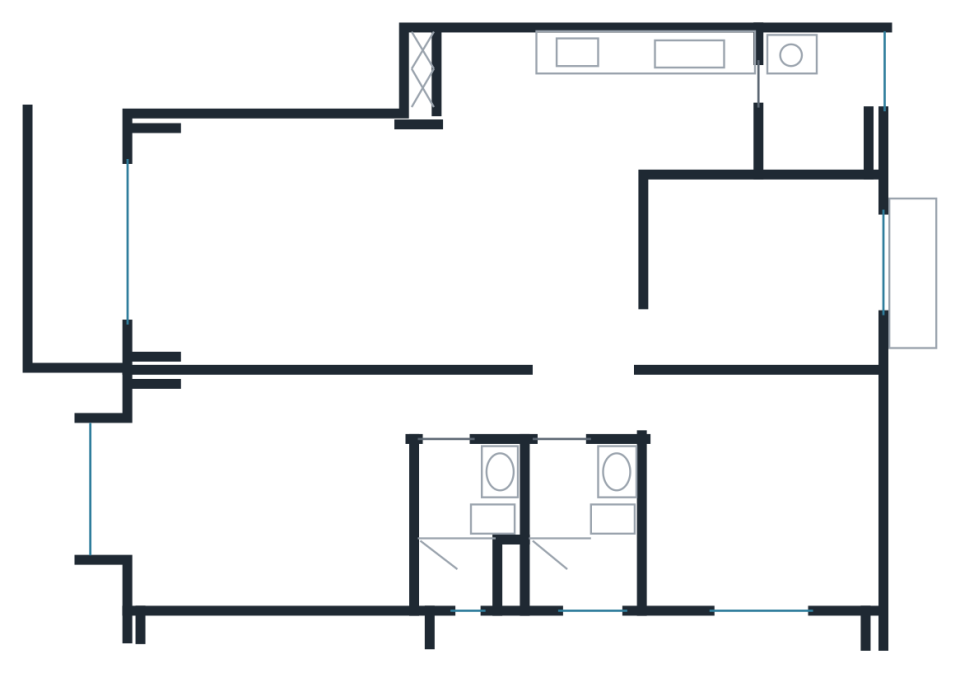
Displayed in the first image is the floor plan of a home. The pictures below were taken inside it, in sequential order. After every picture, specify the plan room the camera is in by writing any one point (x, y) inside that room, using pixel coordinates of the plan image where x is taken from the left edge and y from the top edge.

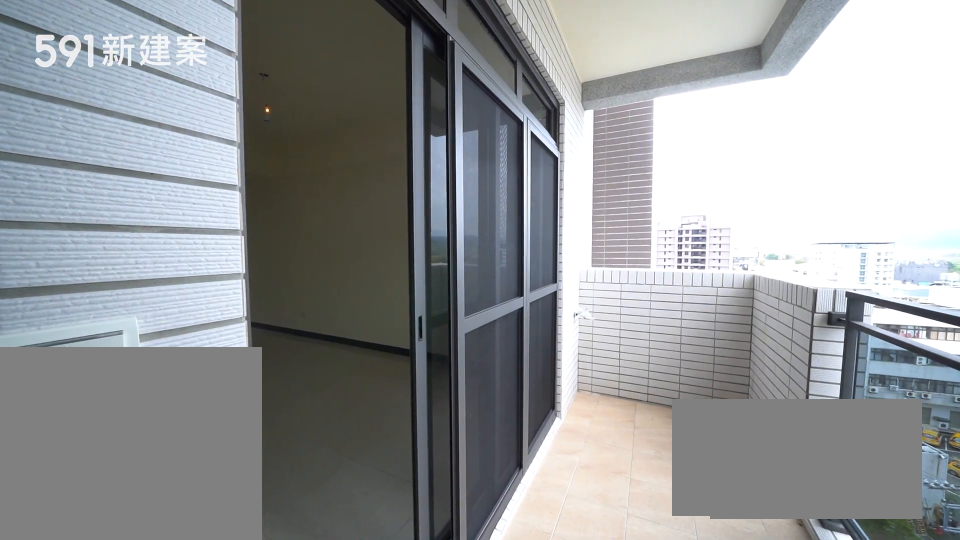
(76, 240)
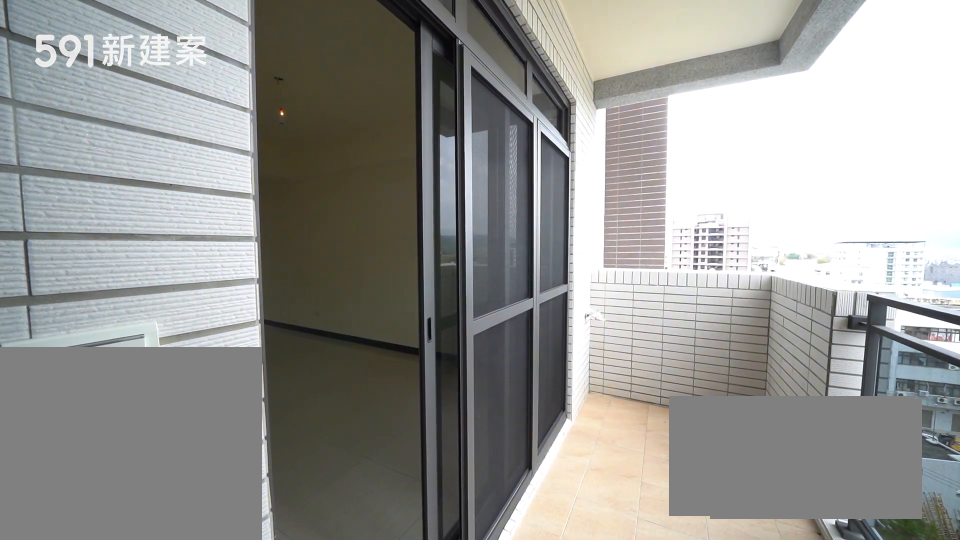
(76, 240)
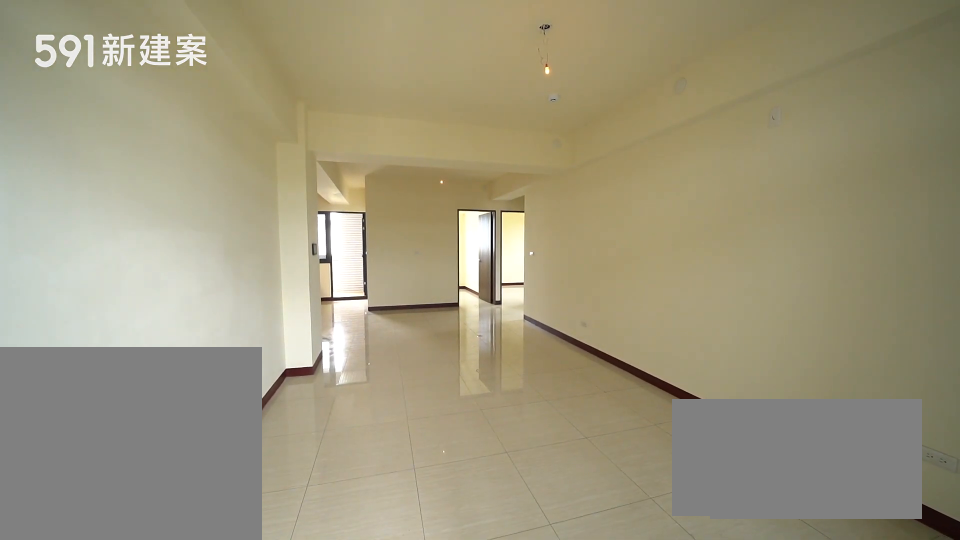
(389, 242)
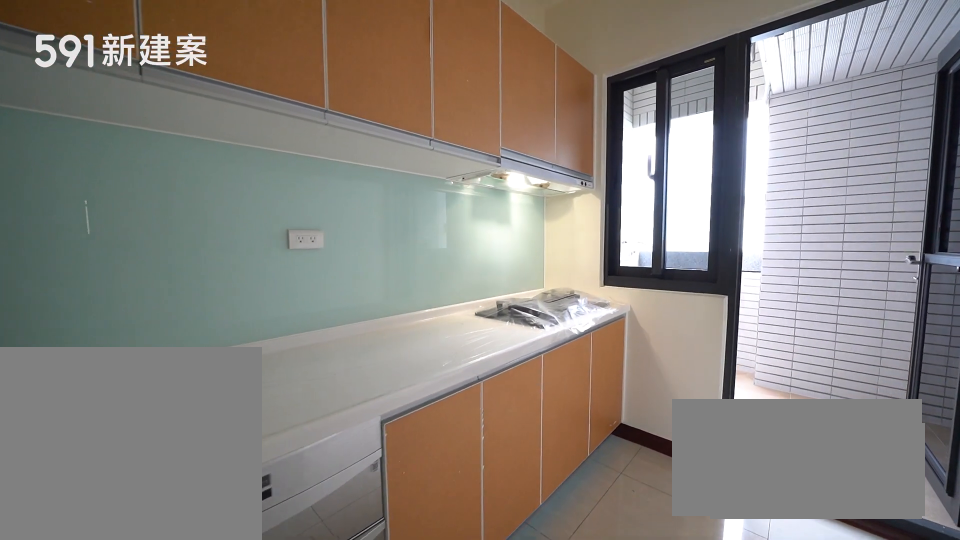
(600, 104)
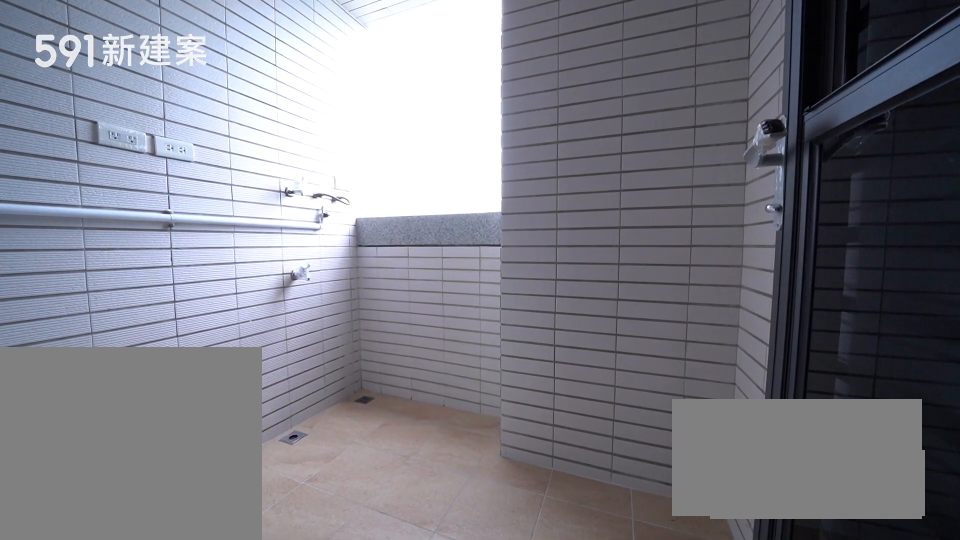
(819, 99)
